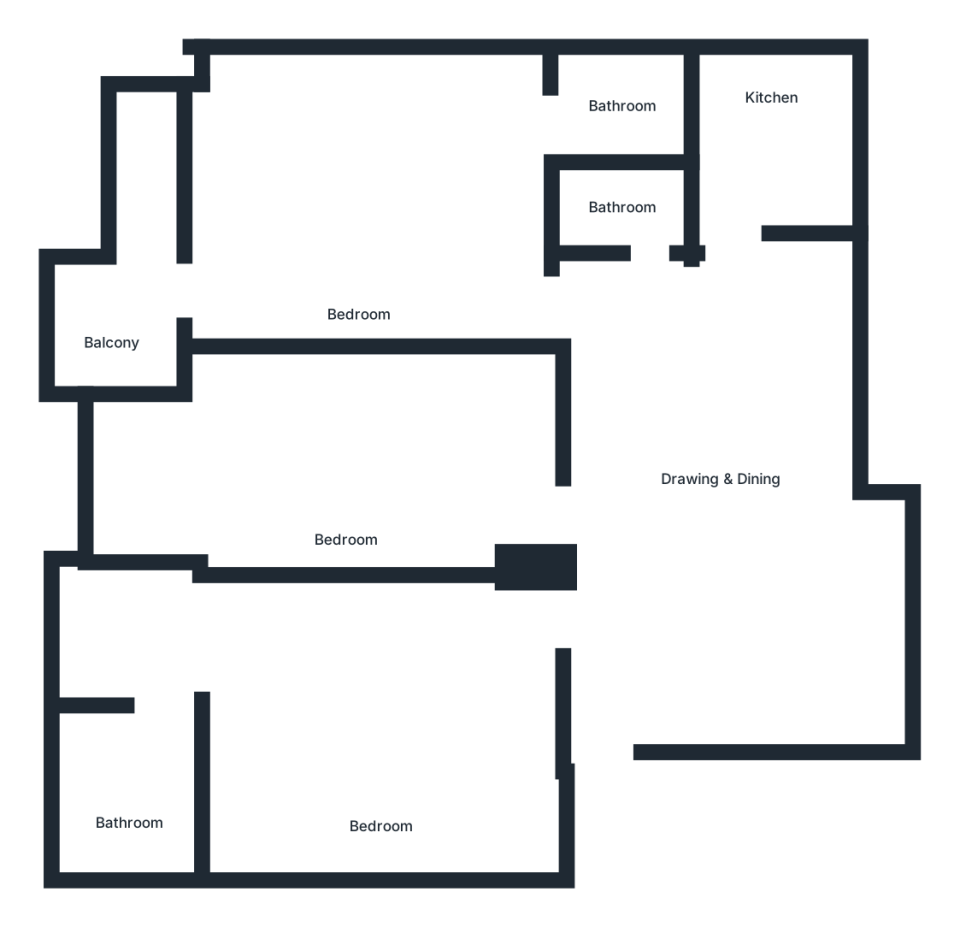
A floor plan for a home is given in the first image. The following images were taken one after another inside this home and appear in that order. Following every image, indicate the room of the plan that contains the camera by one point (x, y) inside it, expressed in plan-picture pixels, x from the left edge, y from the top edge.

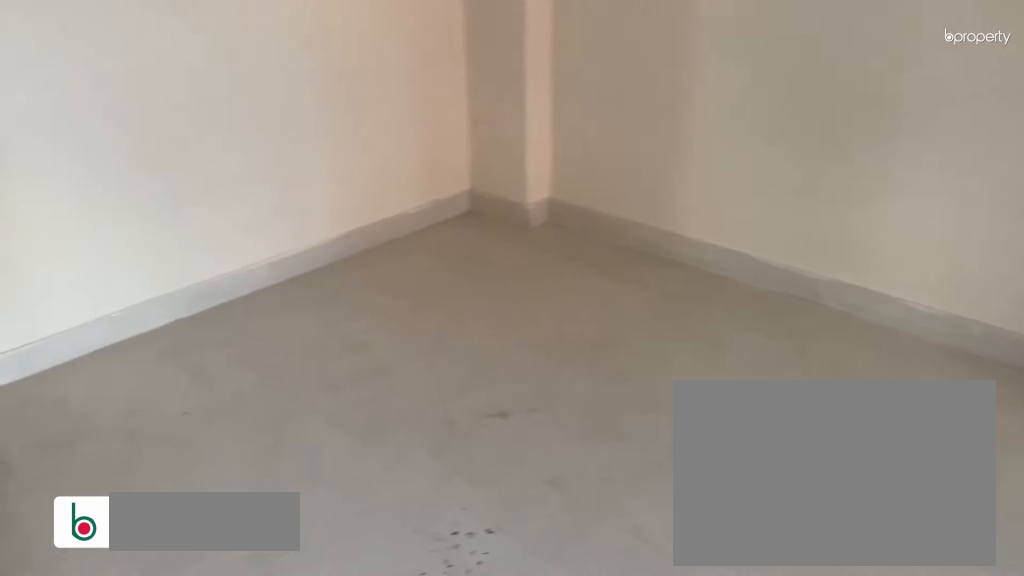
(381, 726)
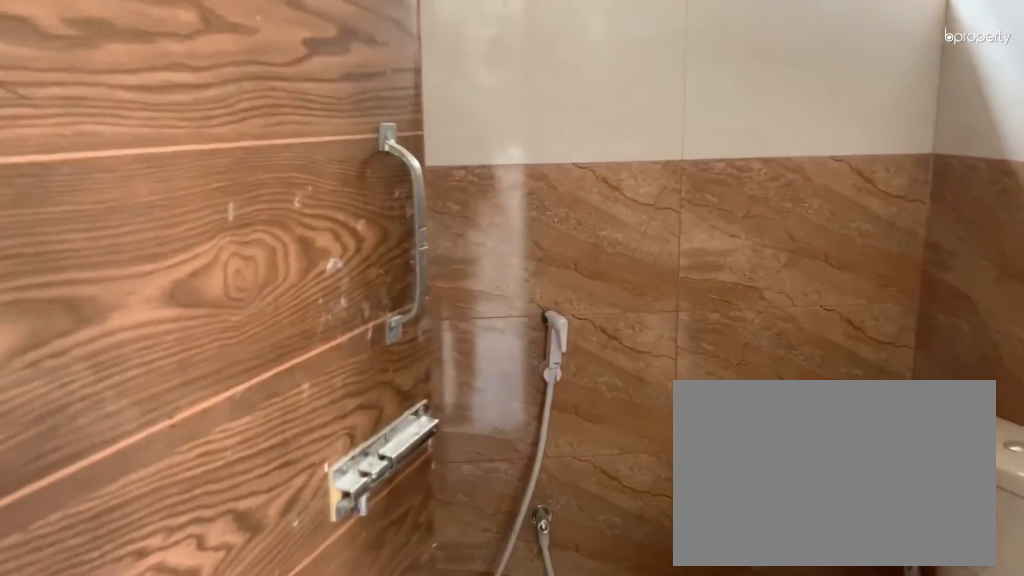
(170, 694)
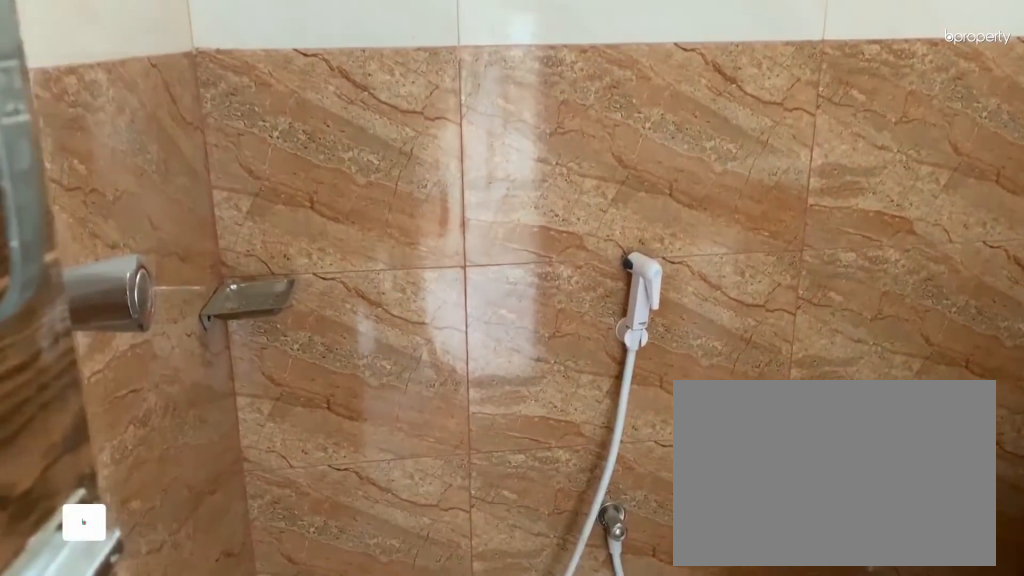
(125, 829)
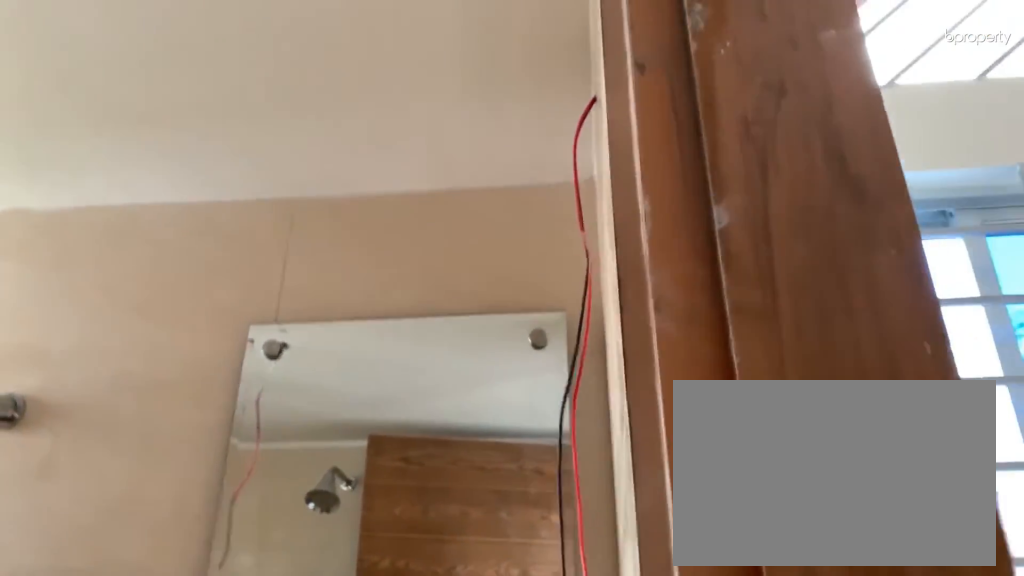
(125, 829)
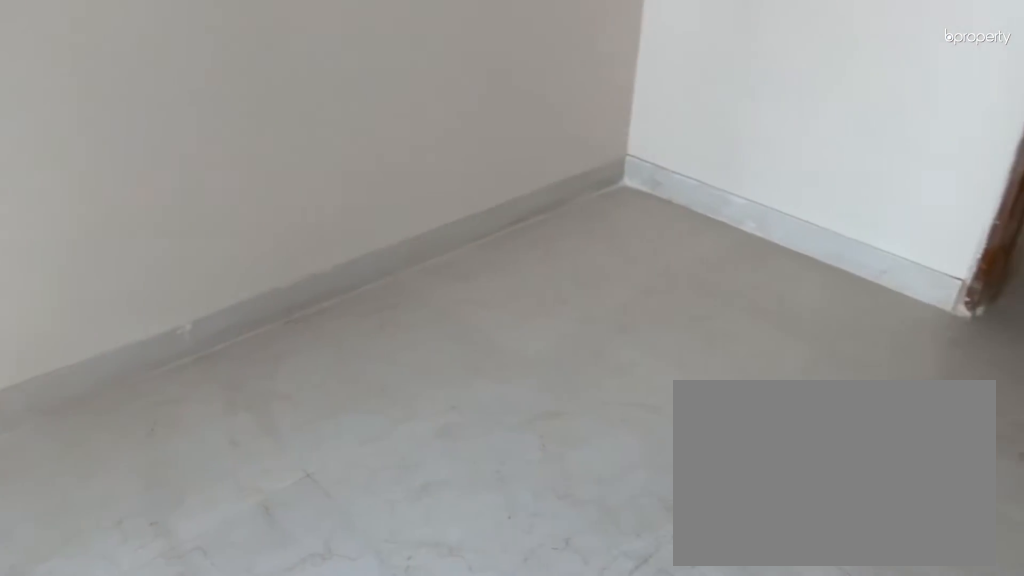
(362, 458)
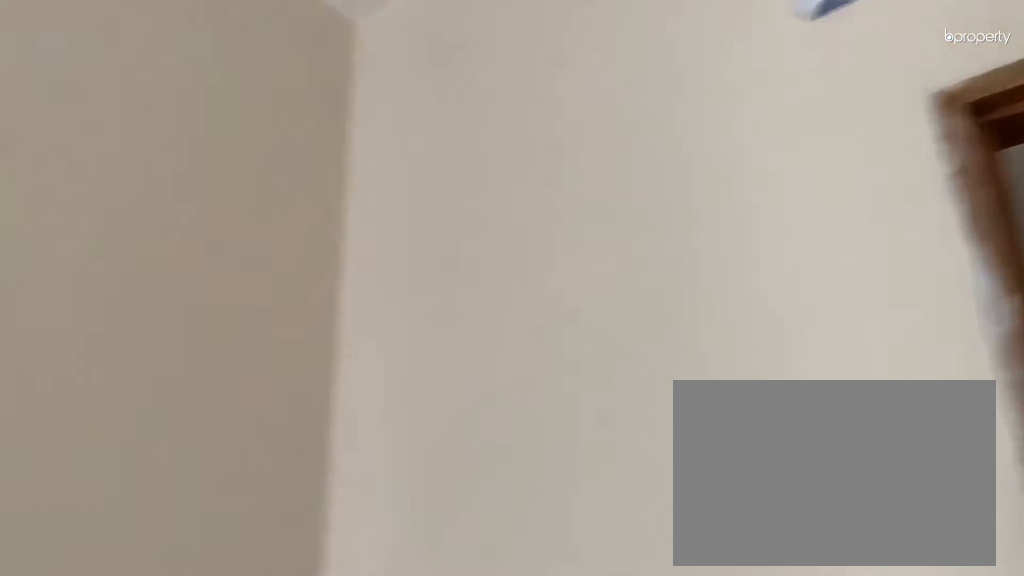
(362, 458)
